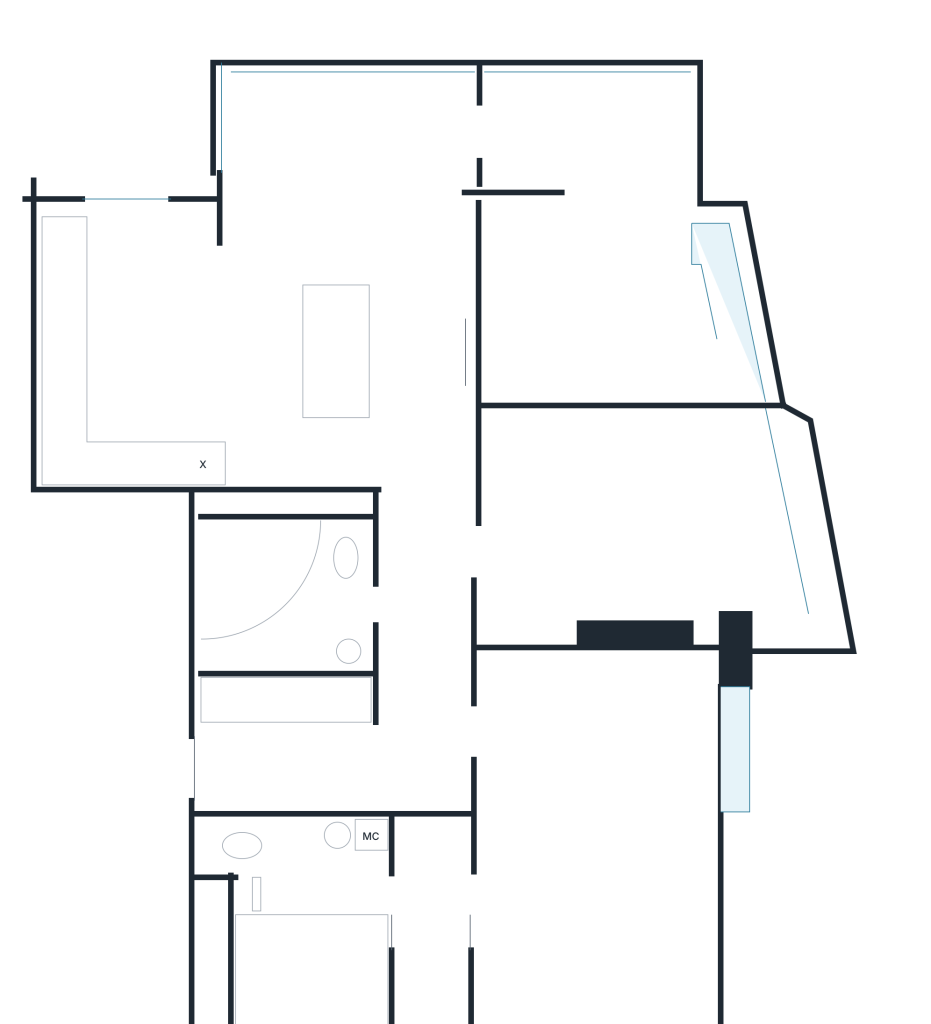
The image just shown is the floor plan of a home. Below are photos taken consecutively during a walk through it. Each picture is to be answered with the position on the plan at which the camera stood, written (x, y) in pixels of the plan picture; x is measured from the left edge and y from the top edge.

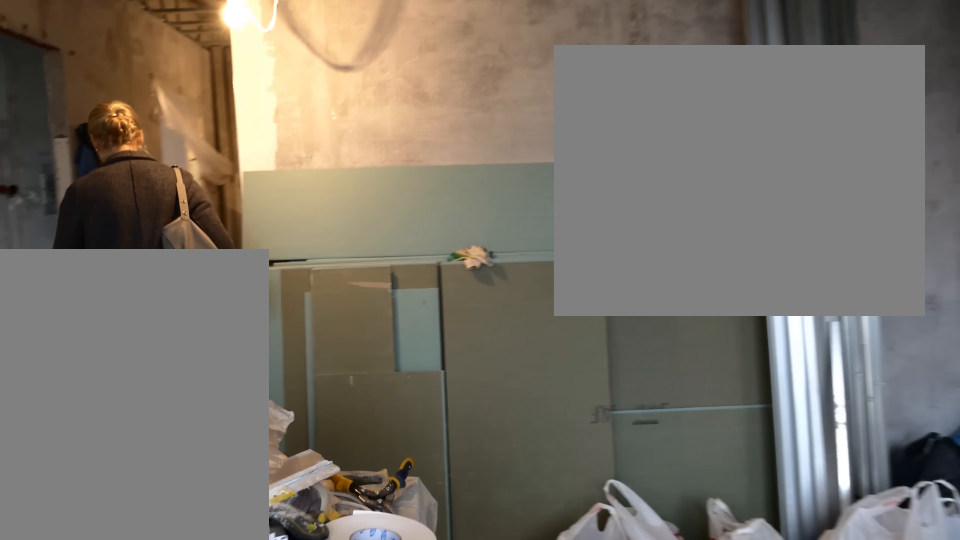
(248, 317)
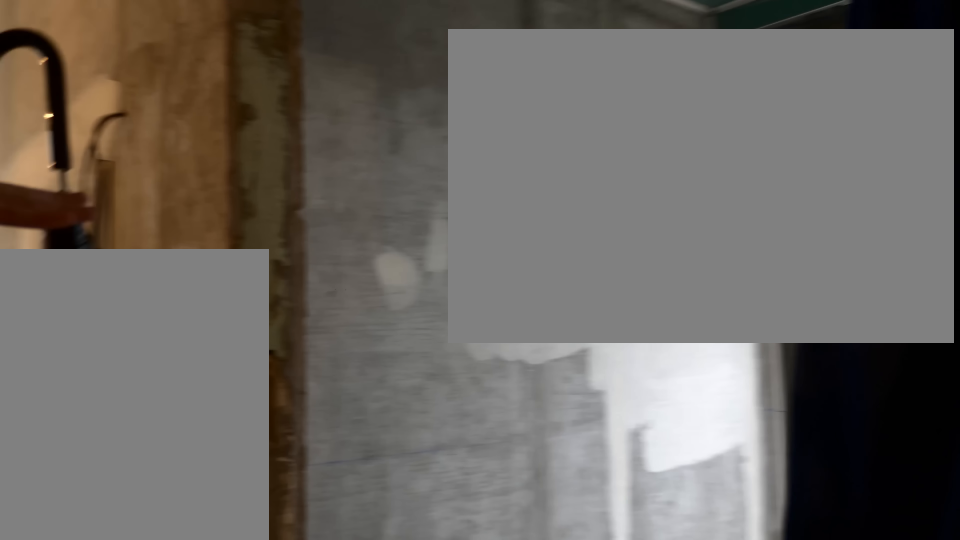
(413, 621)
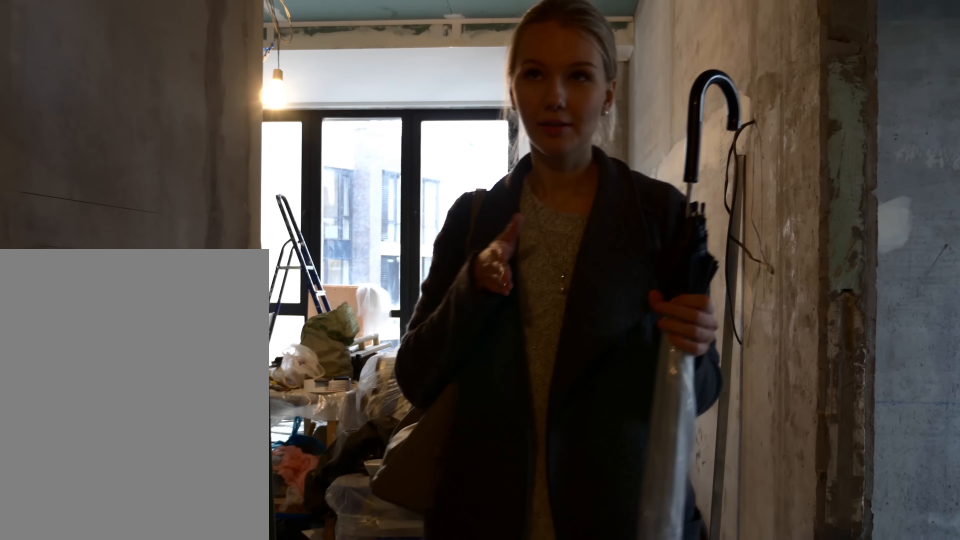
(416, 618)
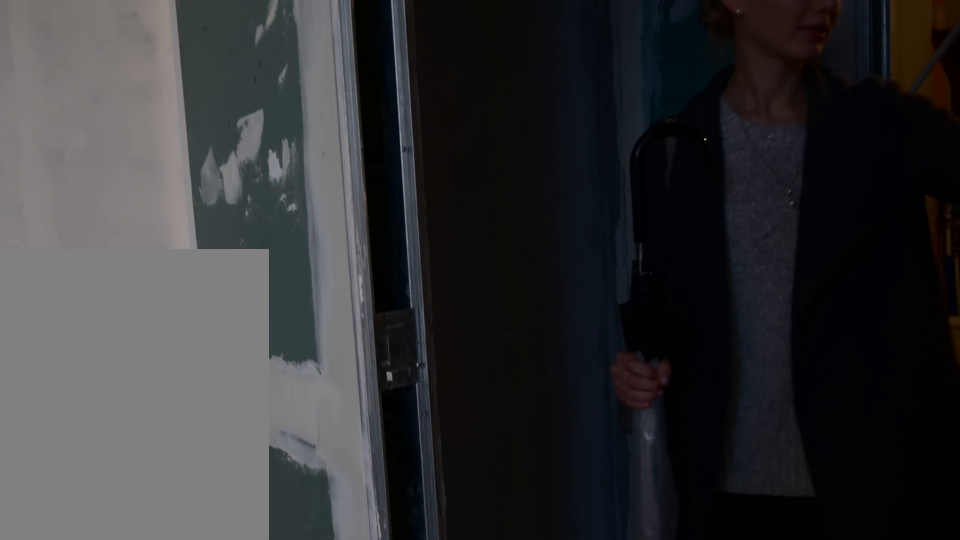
(514, 878)
